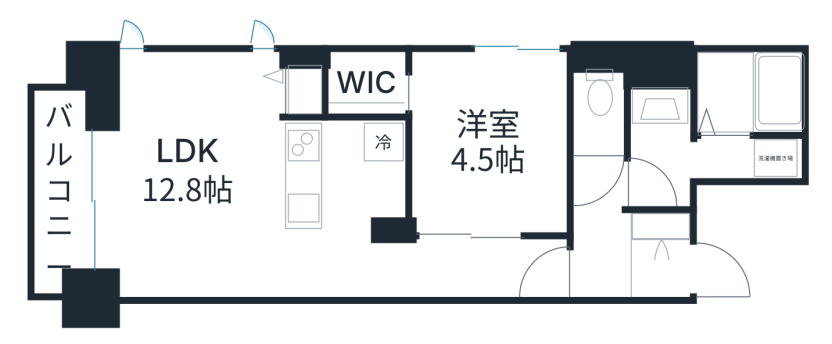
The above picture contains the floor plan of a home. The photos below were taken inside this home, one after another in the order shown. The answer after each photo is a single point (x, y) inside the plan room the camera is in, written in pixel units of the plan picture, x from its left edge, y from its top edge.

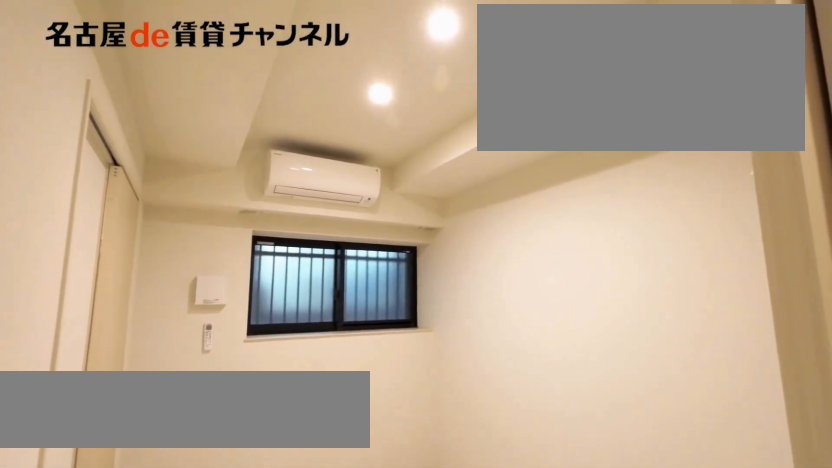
(489, 143)
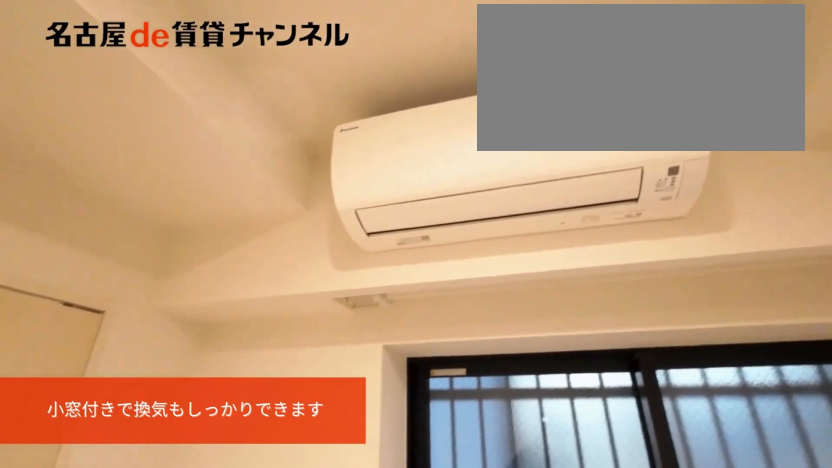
(489, 143)
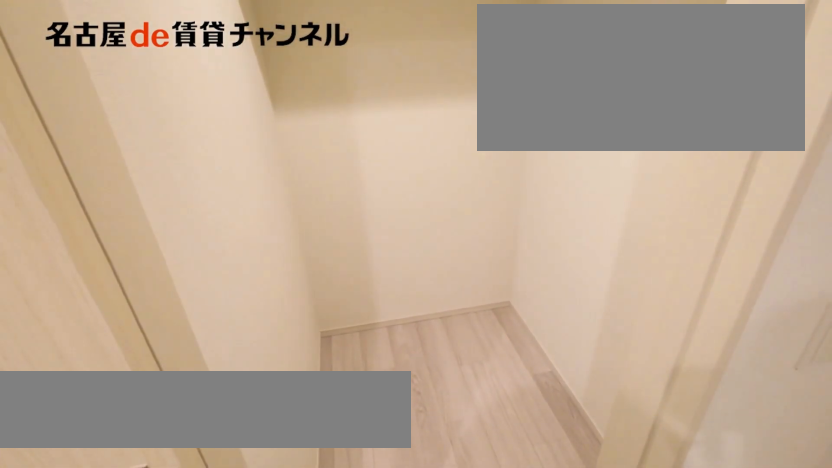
(367, 82)
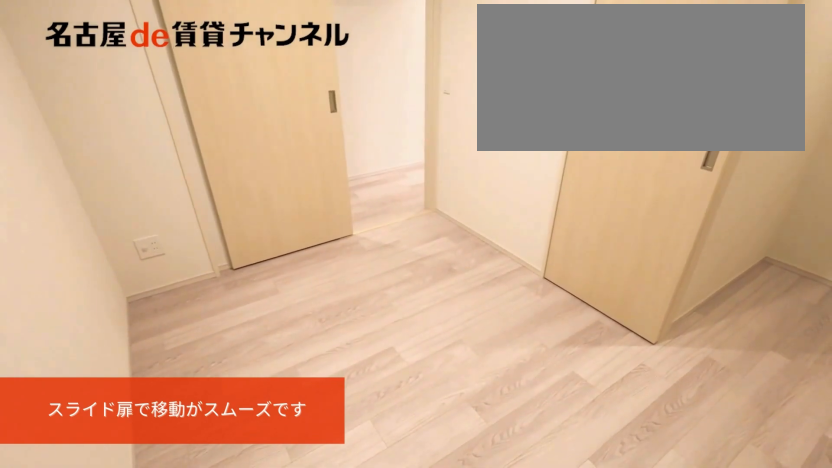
(489, 143)
